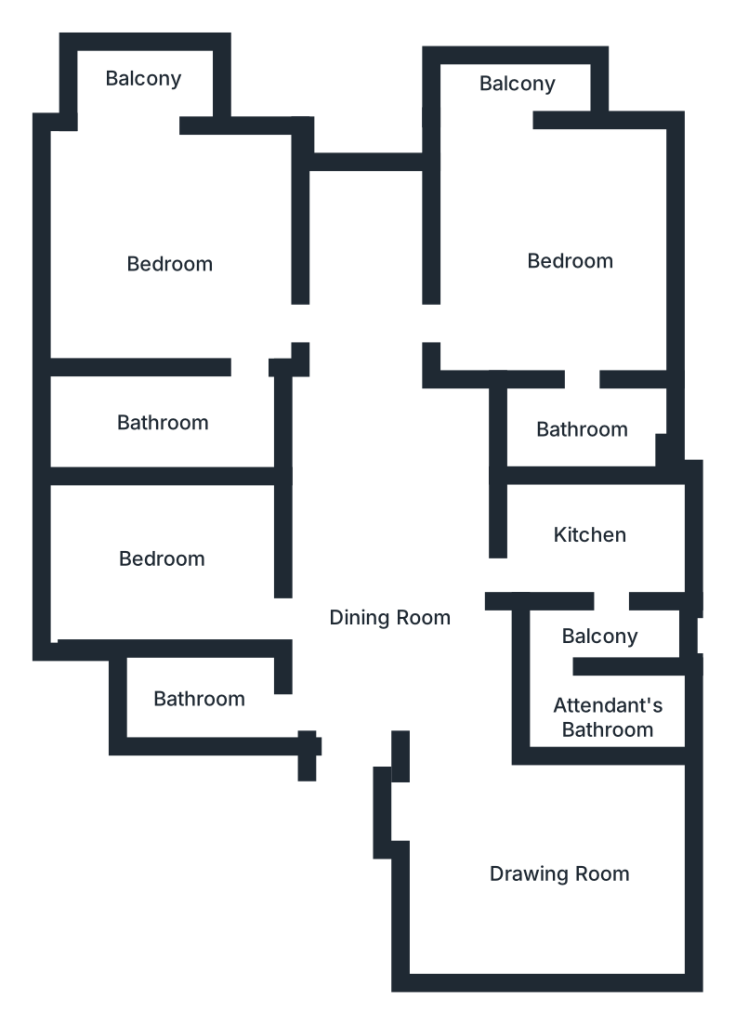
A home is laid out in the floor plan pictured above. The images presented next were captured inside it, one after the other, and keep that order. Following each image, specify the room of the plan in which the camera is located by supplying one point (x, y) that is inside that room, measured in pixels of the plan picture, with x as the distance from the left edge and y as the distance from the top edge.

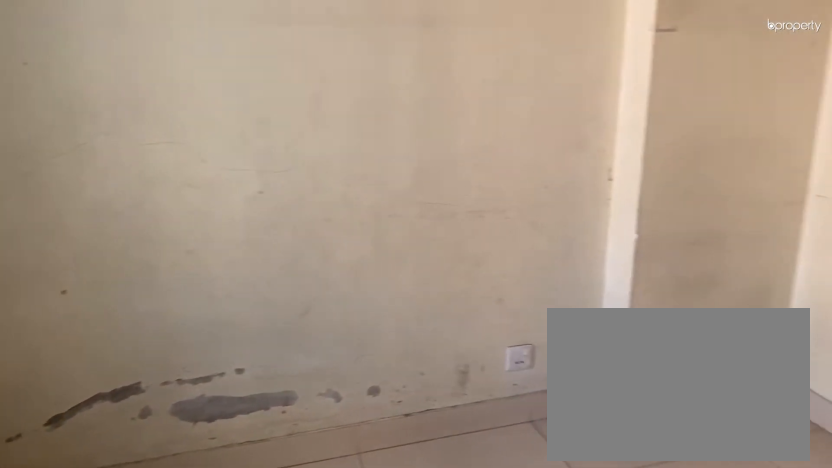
(160, 547)
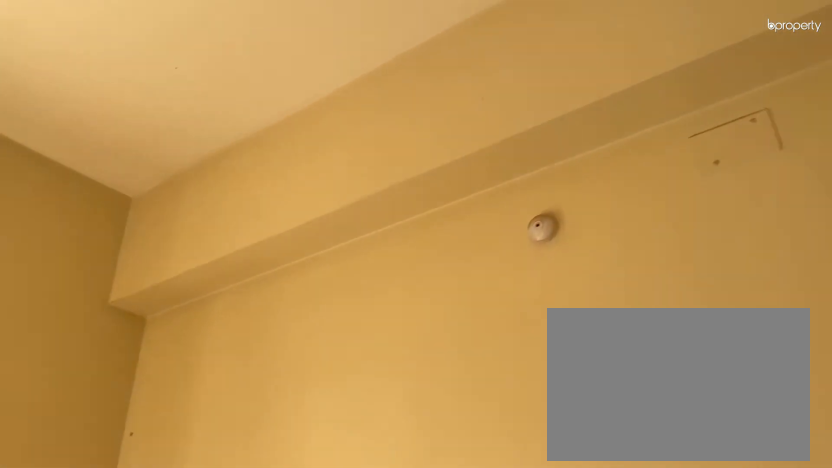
(176, 264)
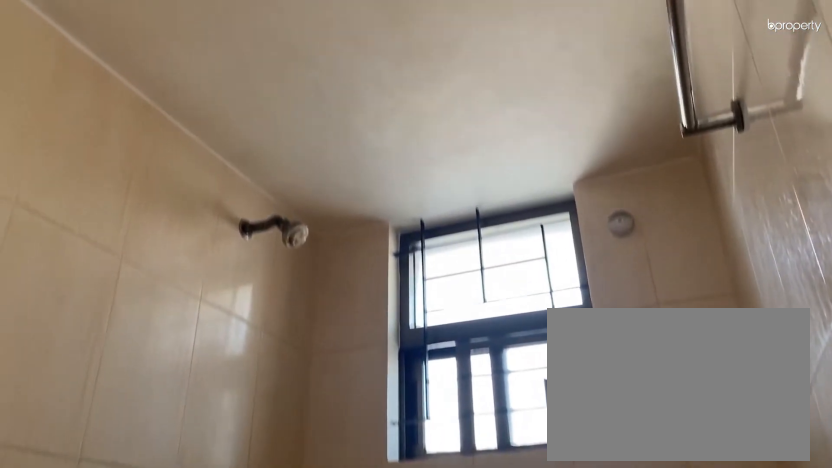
(168, 412)
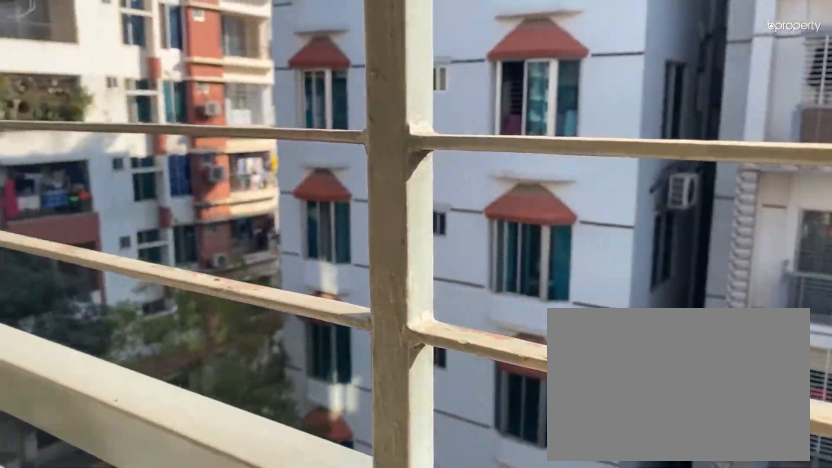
(145, 82)
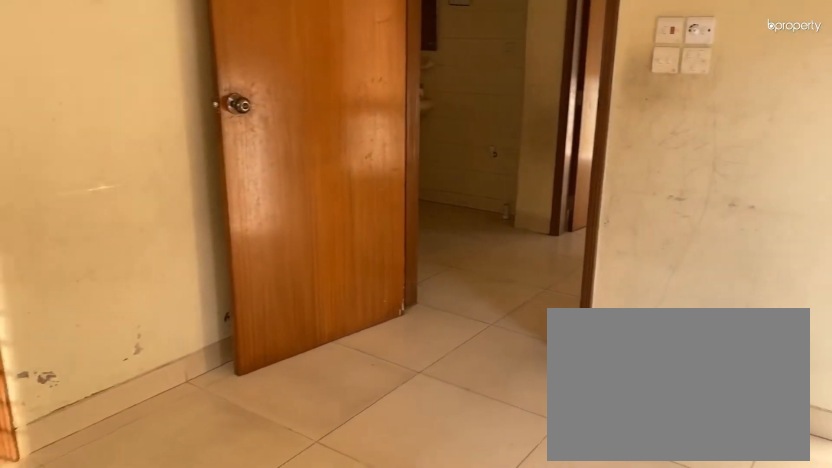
(571, 269)
